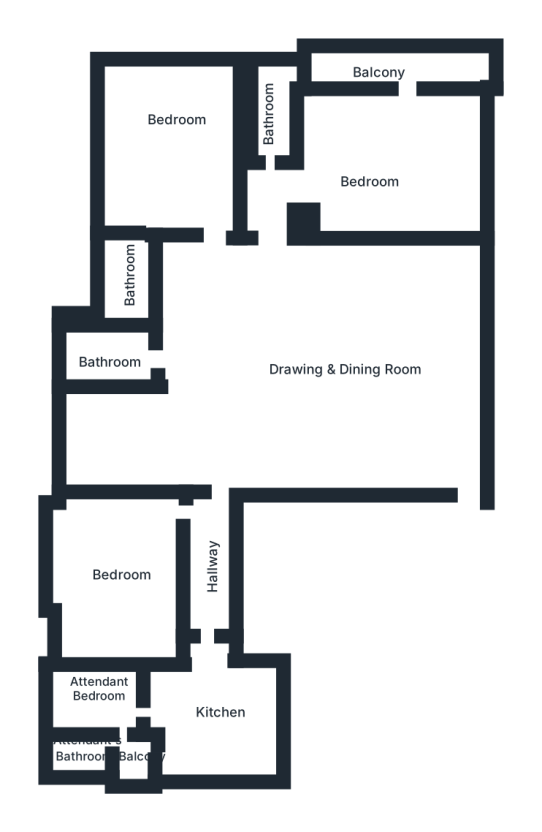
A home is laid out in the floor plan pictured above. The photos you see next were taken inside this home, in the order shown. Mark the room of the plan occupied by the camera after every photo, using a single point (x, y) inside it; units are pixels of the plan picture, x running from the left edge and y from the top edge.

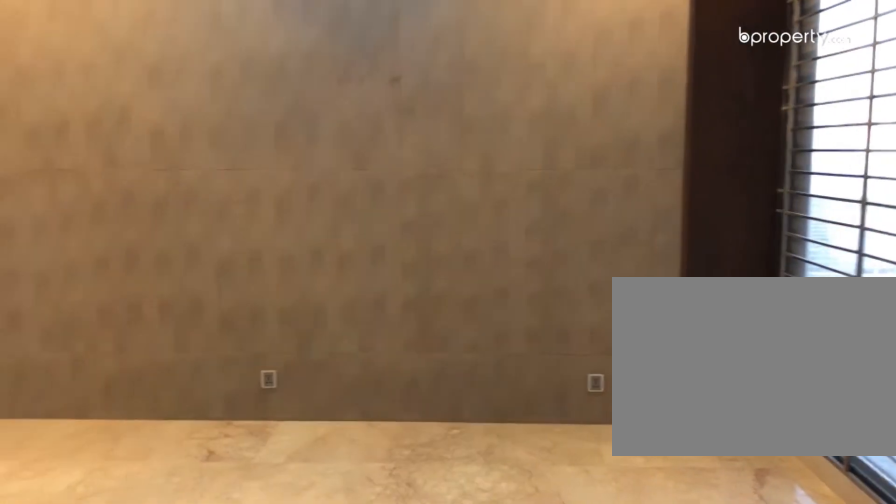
(406, 402)
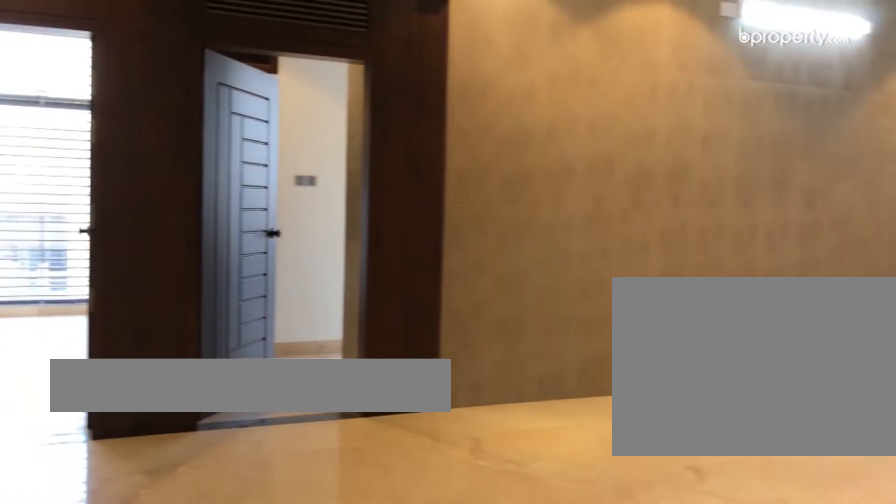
(297, 367)
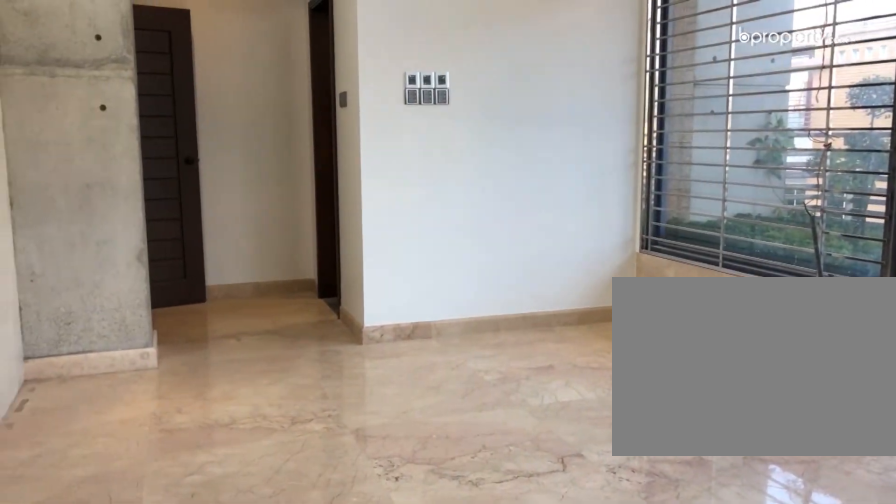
(390, 159)
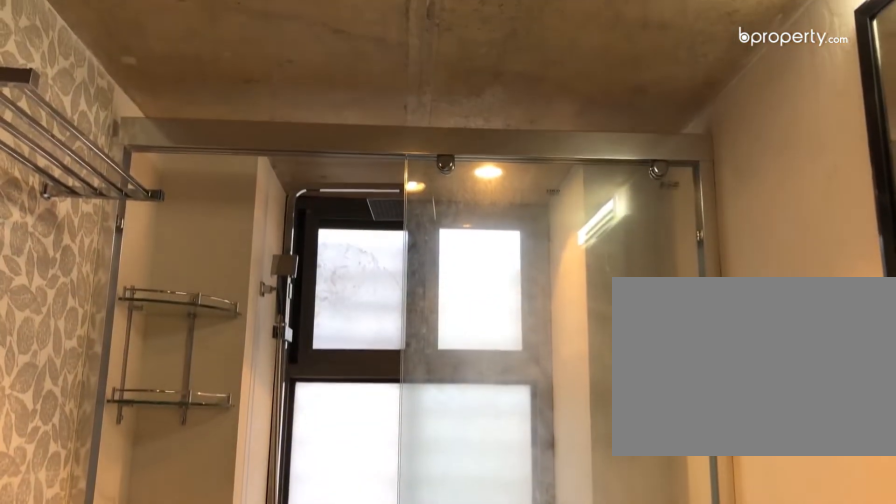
(269, 136)
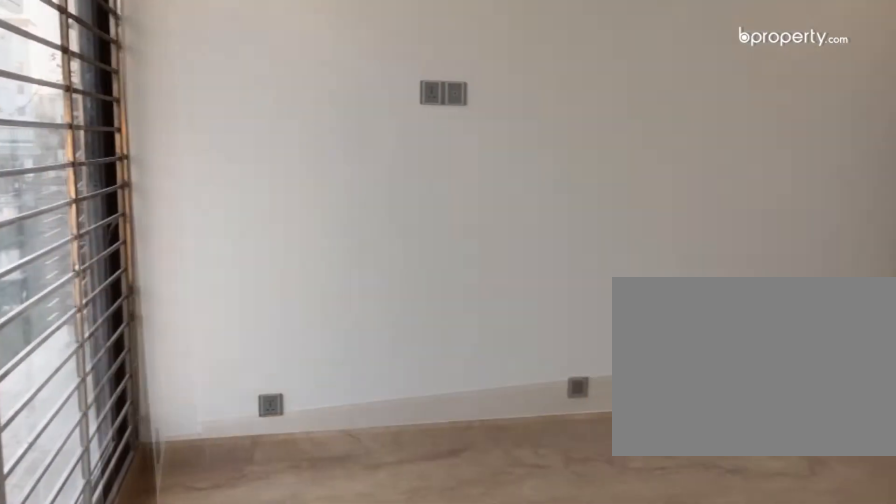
(170, 152)
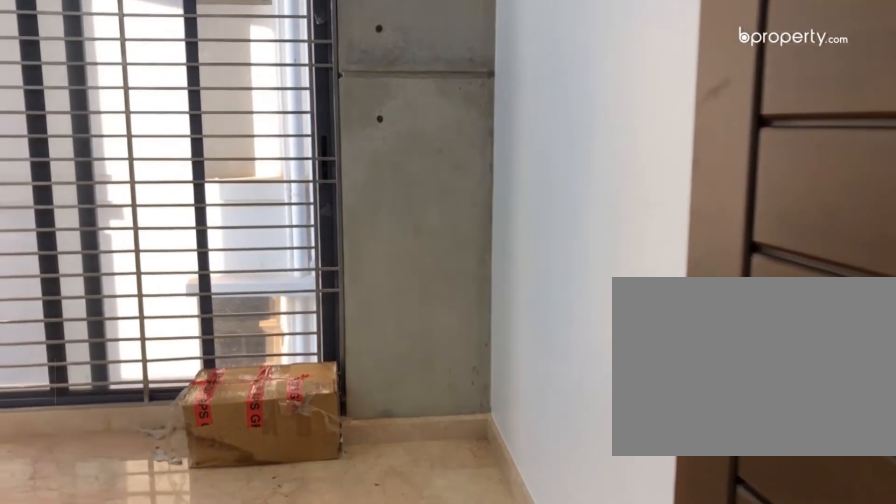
(116, 577)
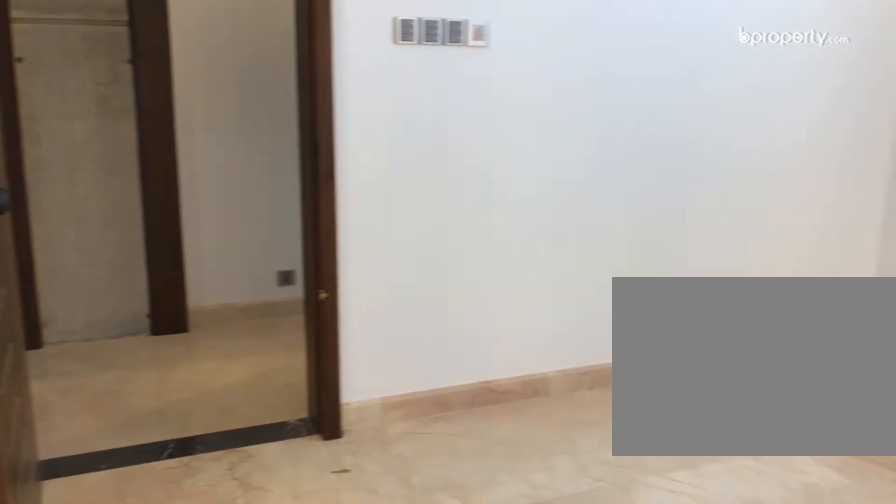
(115, 578)
